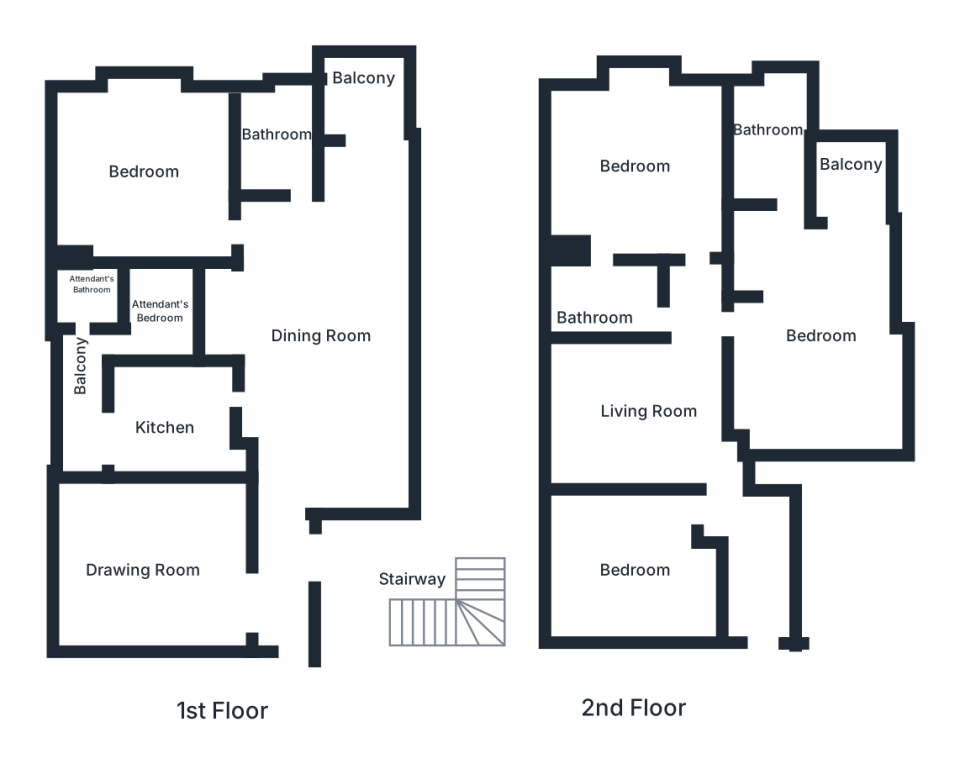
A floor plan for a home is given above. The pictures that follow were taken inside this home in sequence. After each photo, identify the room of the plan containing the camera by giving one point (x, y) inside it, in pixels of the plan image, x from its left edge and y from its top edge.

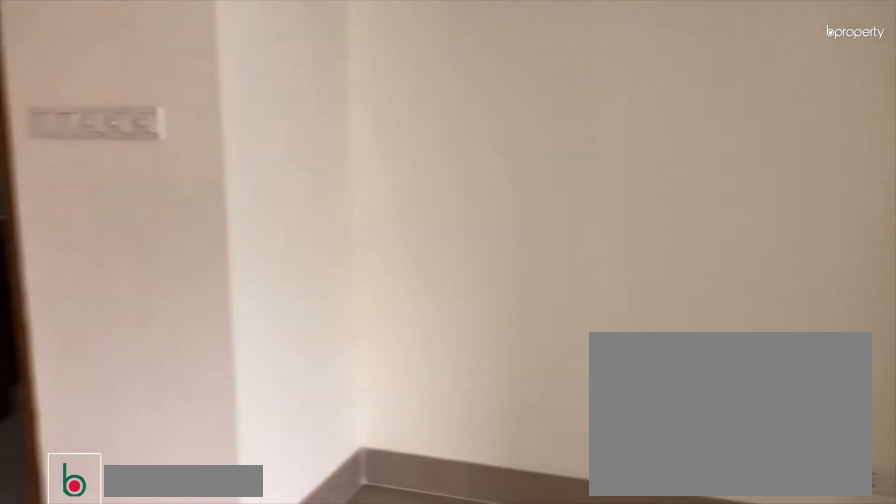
(323, 322)
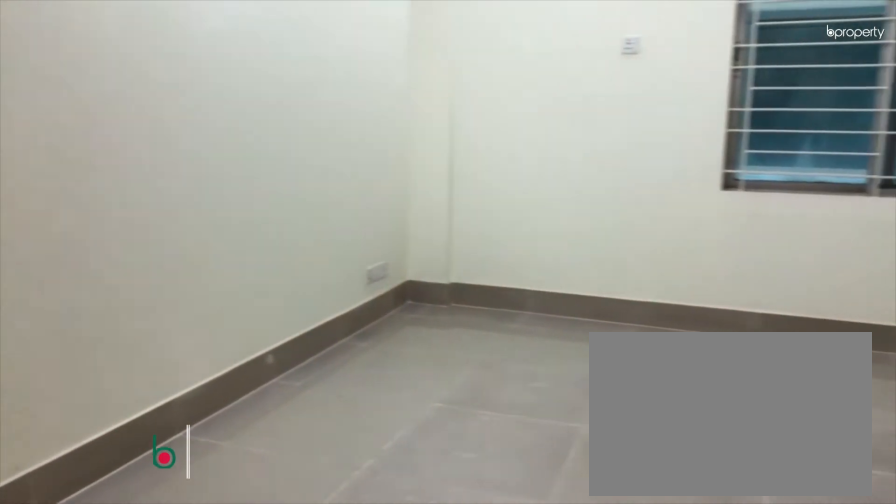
(149, 557)
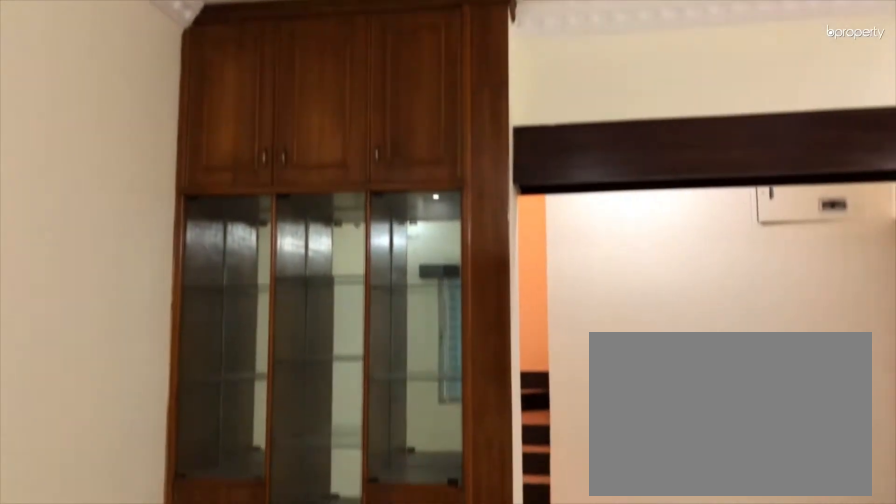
(149, 557)
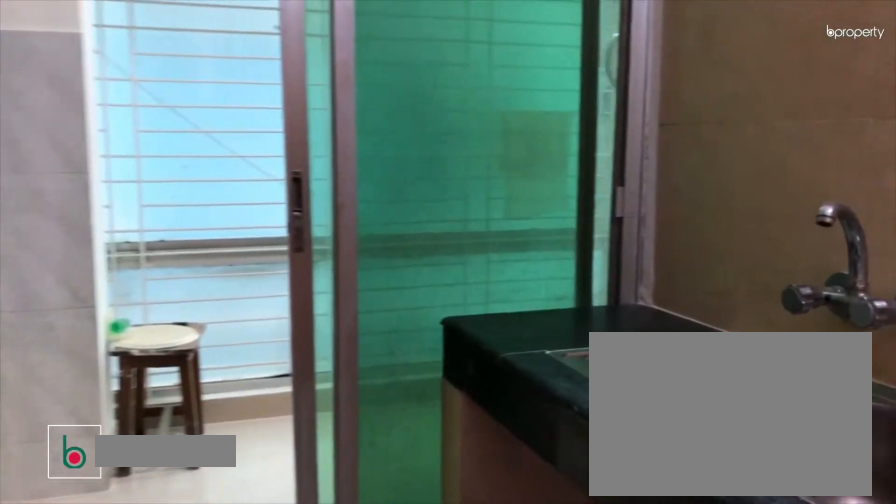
(164, 425)
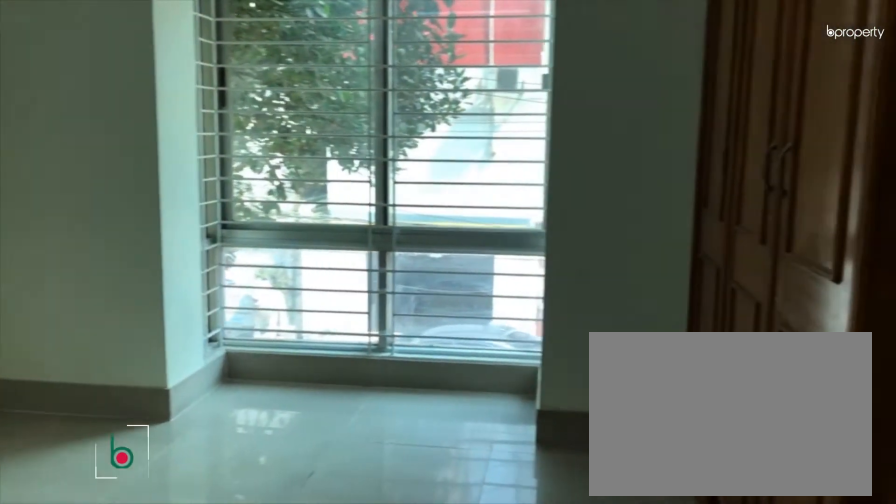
(148, 171)
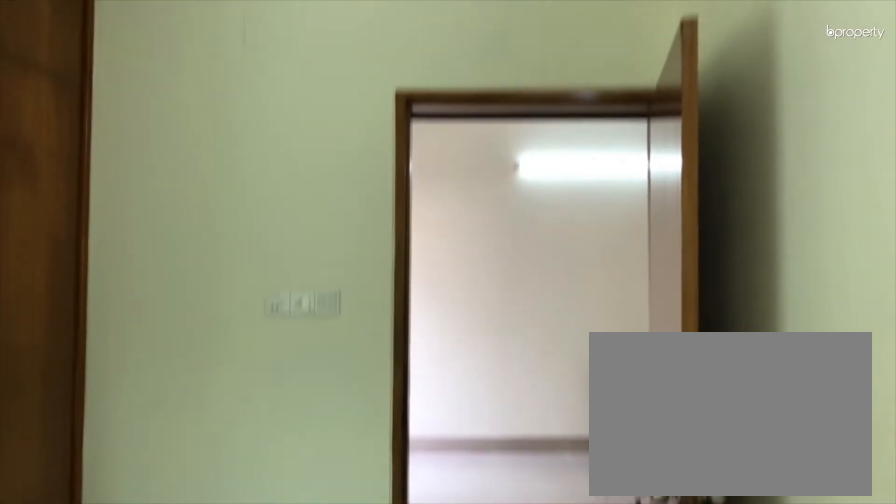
(148, 171)
